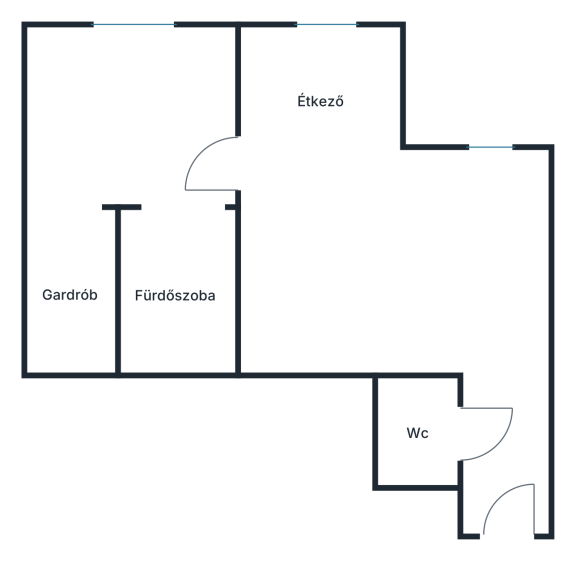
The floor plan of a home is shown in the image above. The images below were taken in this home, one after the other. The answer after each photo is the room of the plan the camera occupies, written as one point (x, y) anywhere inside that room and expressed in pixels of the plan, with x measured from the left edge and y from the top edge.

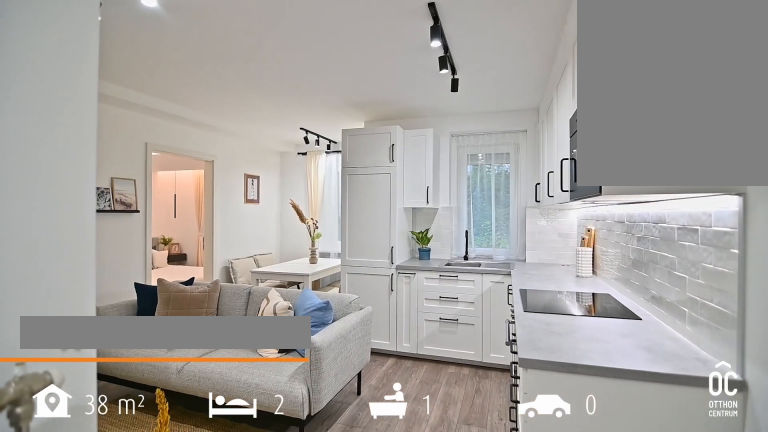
(351, 258)
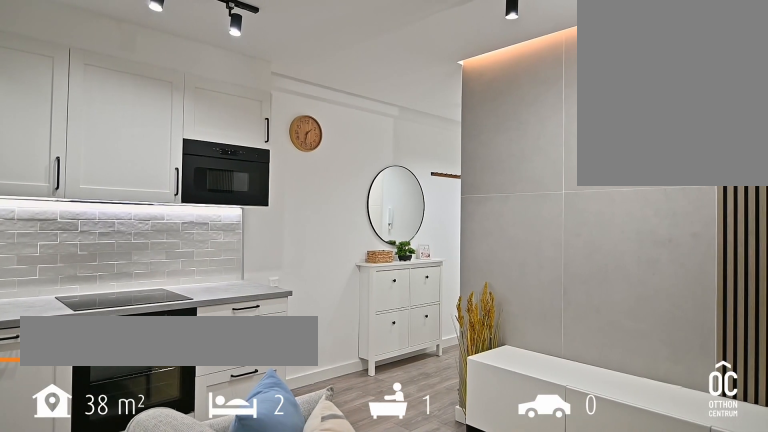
(351, 258)
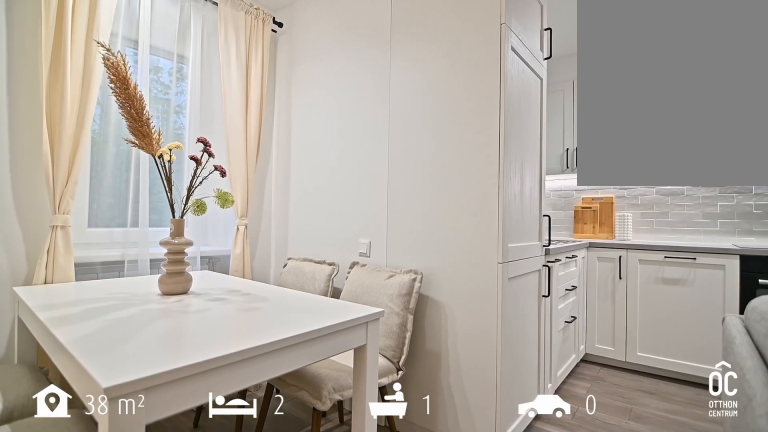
(322, 102)
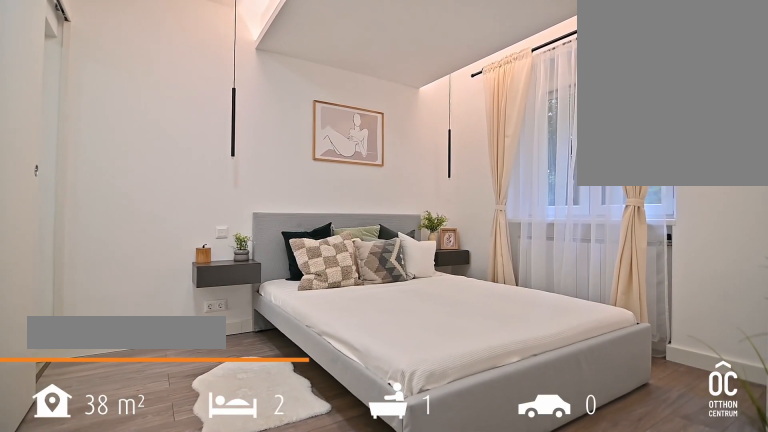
(134, 112)
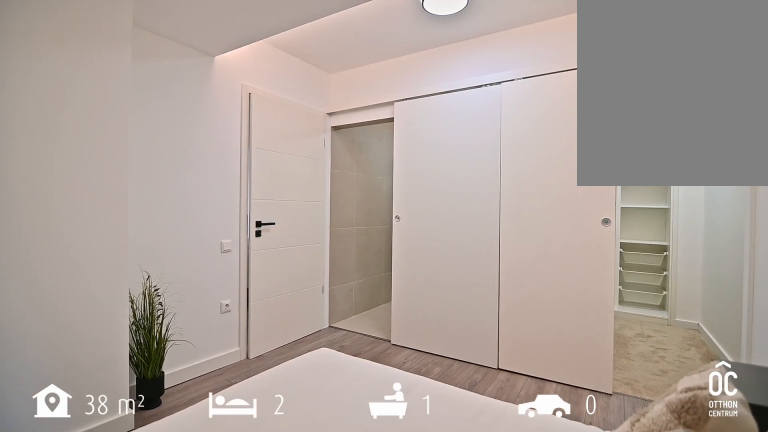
(134, 112)
